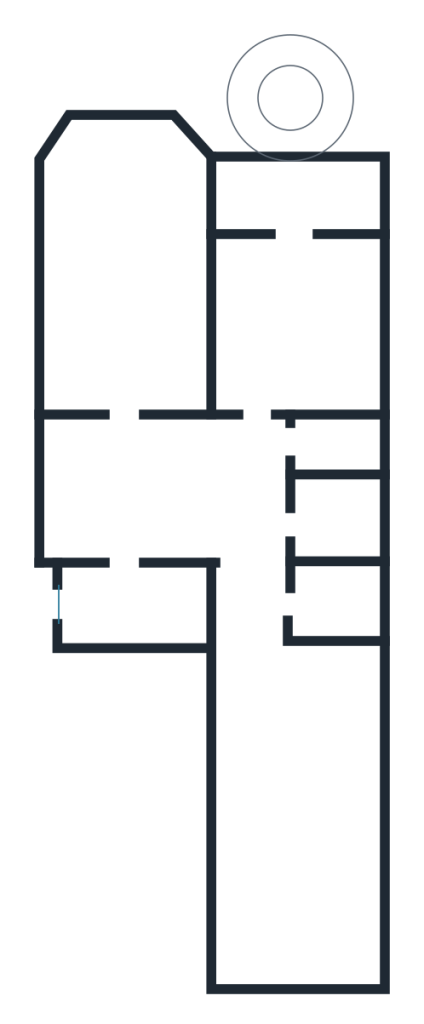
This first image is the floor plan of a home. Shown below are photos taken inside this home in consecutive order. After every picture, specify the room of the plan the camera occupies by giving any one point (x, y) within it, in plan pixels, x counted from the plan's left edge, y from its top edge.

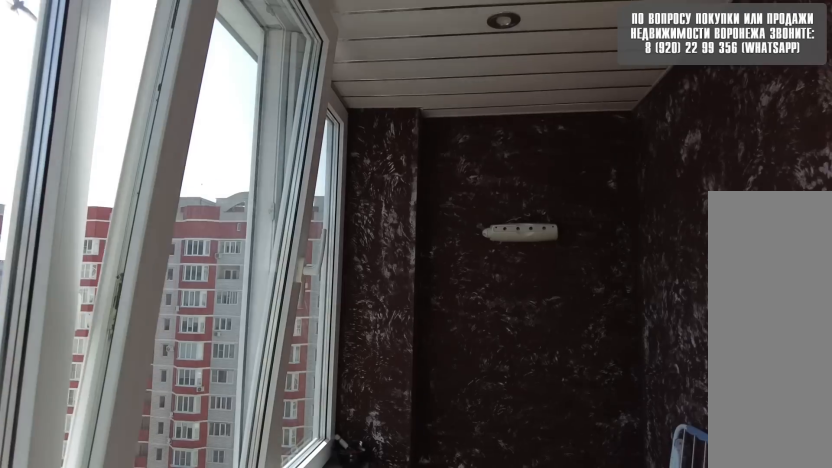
(290, 209)
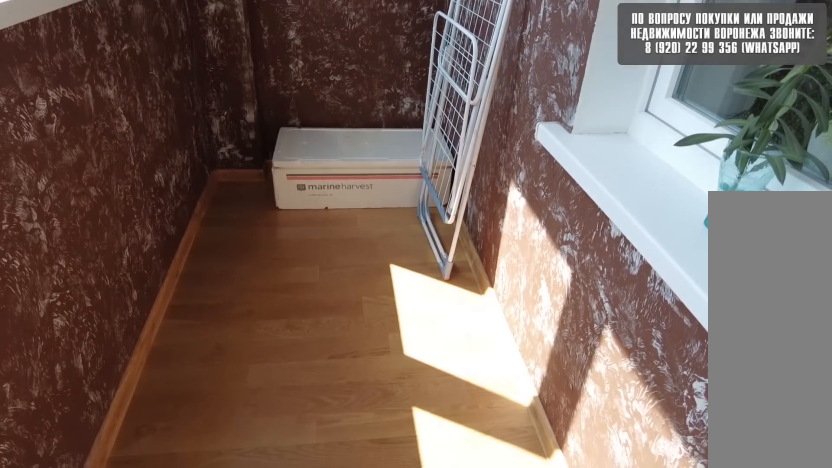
(290, 209)
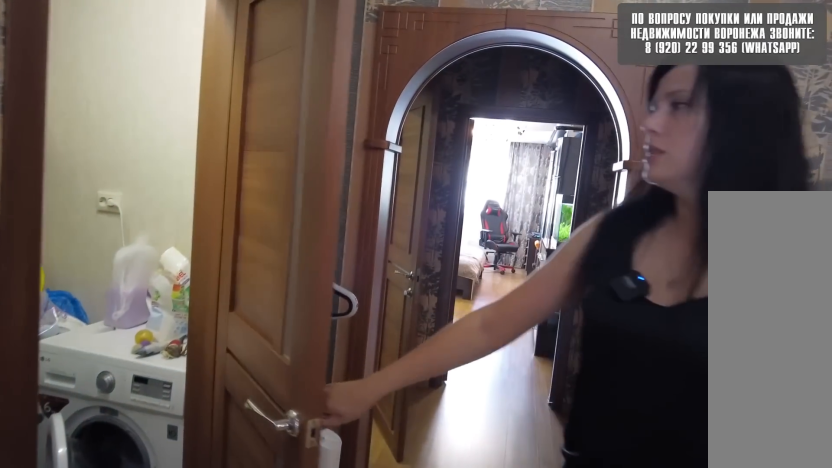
(253, 515)
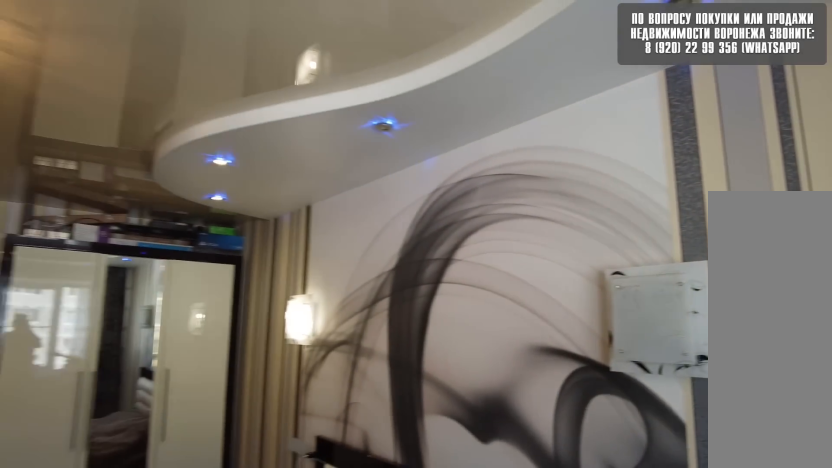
(283, 767)
